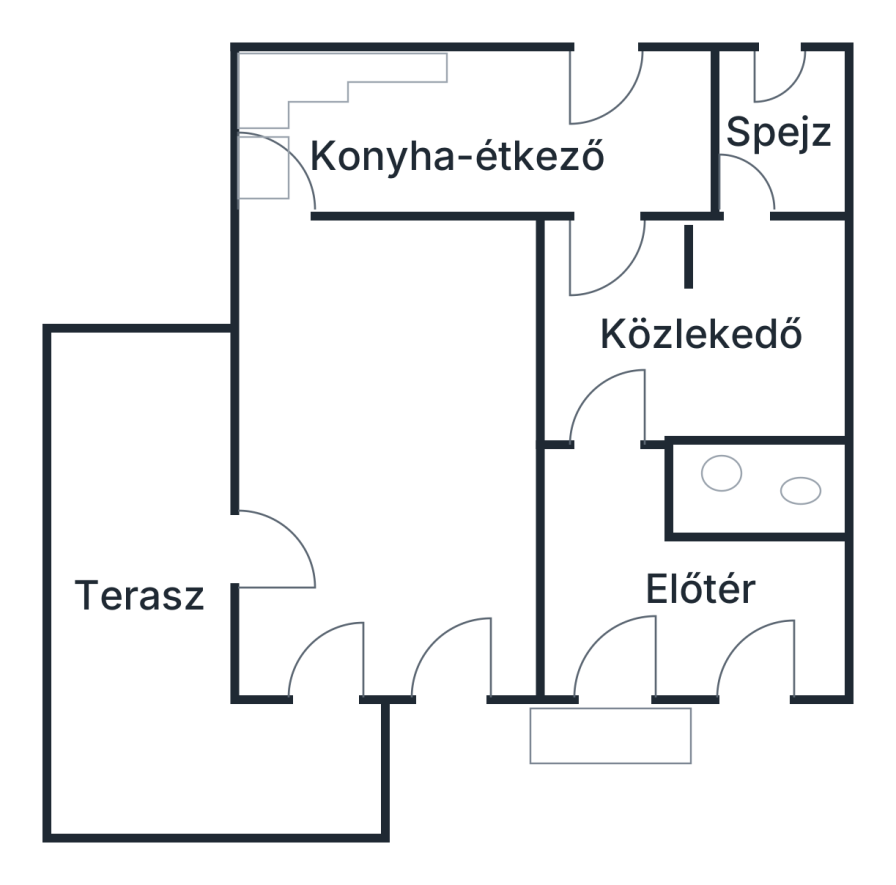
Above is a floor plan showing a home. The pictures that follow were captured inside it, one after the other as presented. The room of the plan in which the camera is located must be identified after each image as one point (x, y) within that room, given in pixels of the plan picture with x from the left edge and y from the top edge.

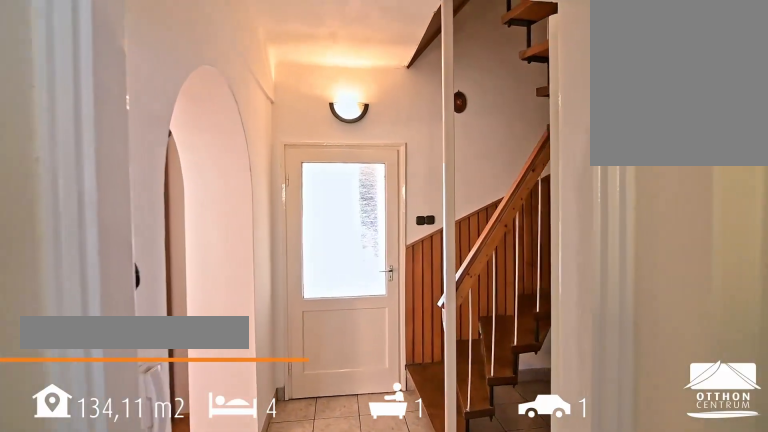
(689, 336)
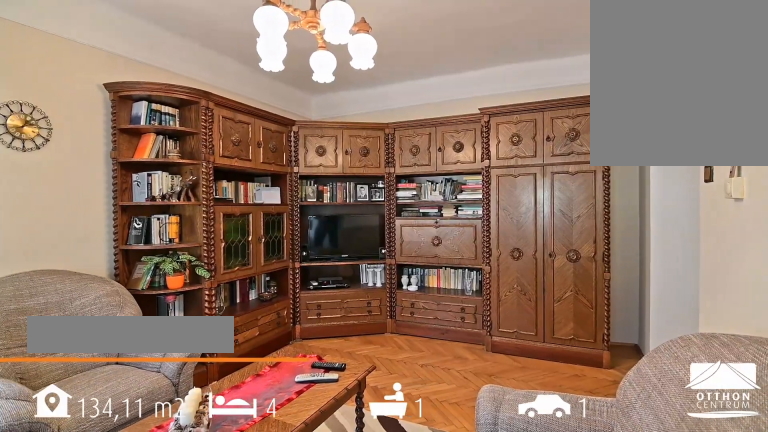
(385, 459)
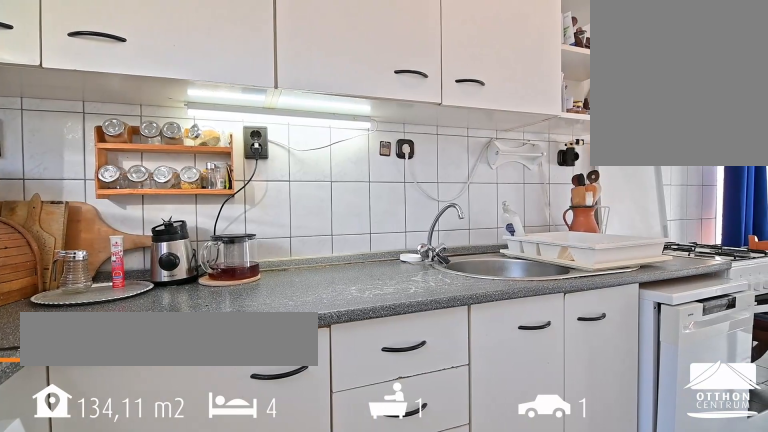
(456, 136)
